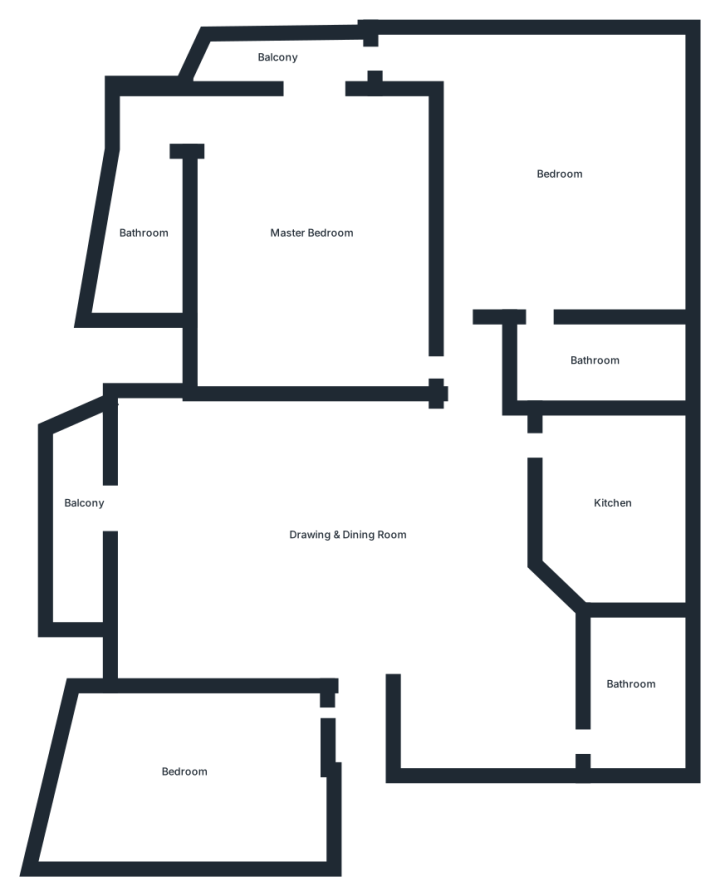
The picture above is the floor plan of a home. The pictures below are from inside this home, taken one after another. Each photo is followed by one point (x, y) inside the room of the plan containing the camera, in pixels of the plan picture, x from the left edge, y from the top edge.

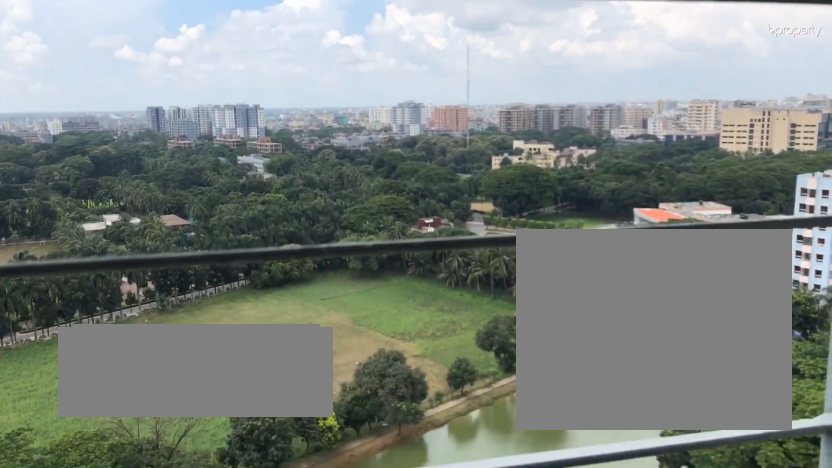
(81, 501)
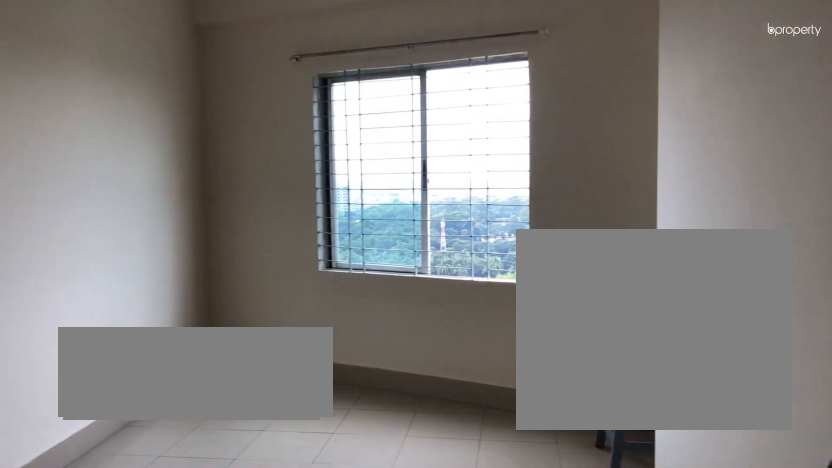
(184, 769)
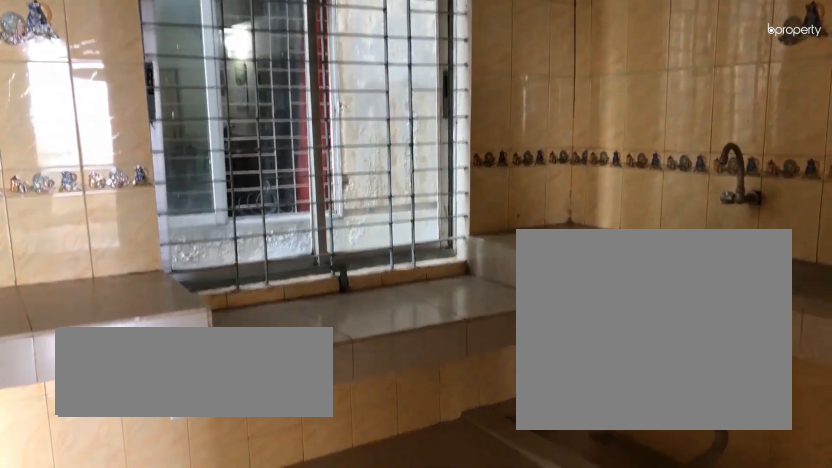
(611, 502)
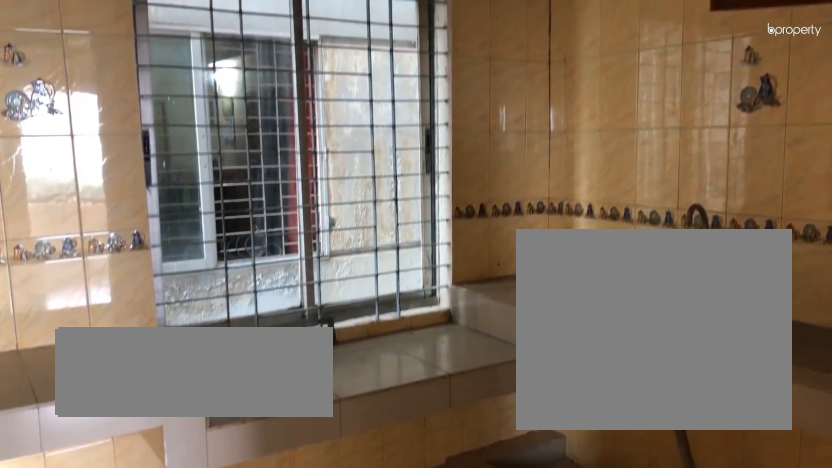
(611, 502)
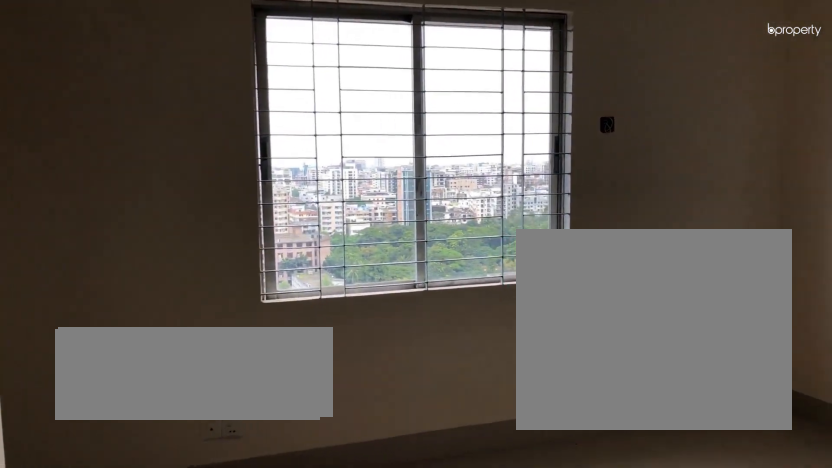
(559, 173)
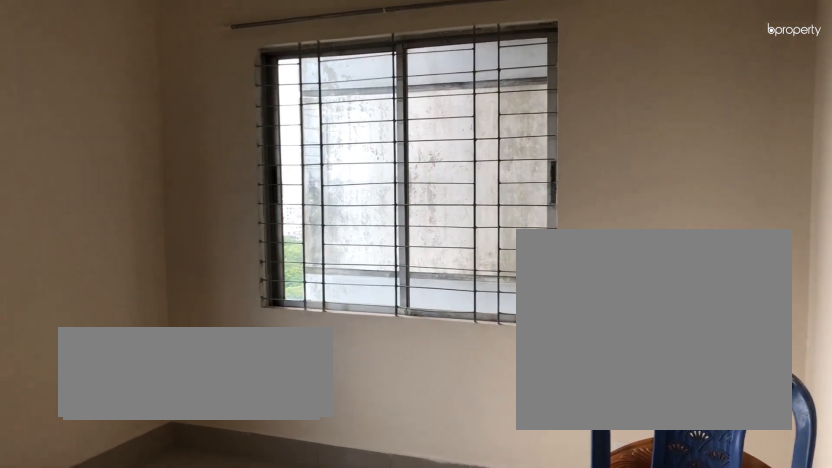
(559, 173)
